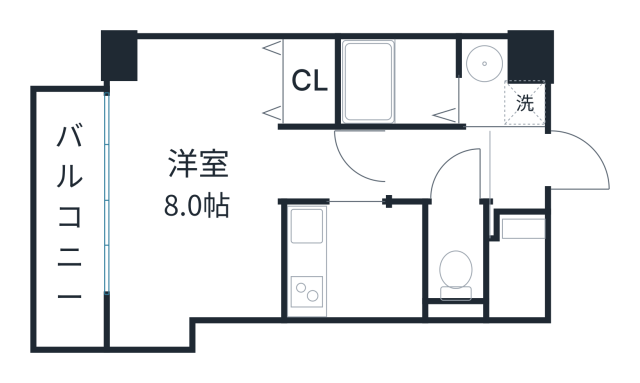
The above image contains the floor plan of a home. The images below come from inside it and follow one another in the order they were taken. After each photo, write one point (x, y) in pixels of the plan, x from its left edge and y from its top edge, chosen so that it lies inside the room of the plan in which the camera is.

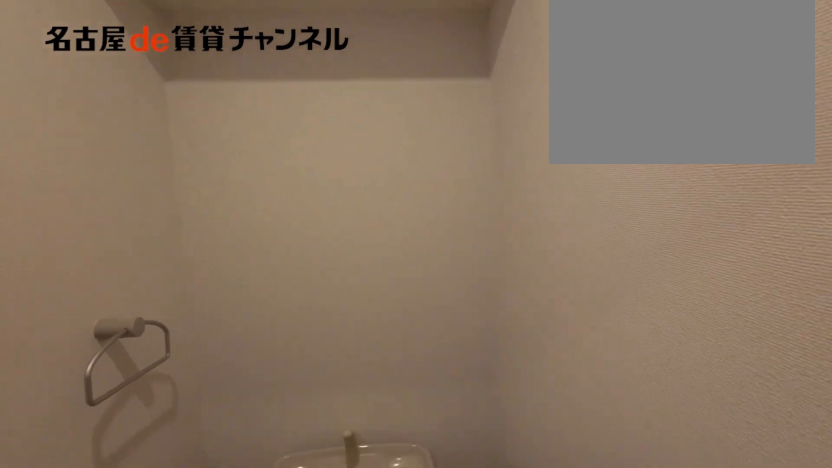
(456, 253)
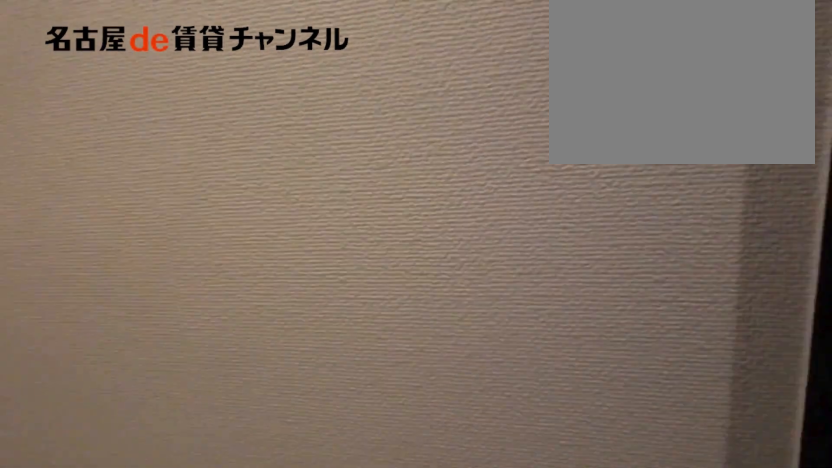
(456, 253)
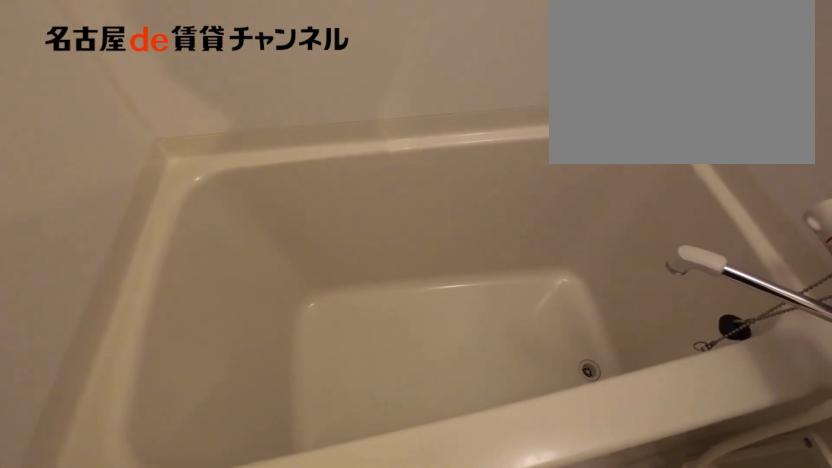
(399, 81)
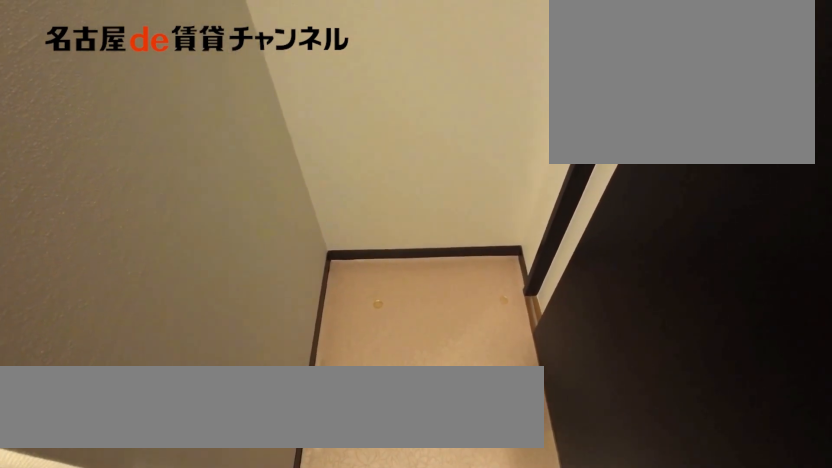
(497, 87)
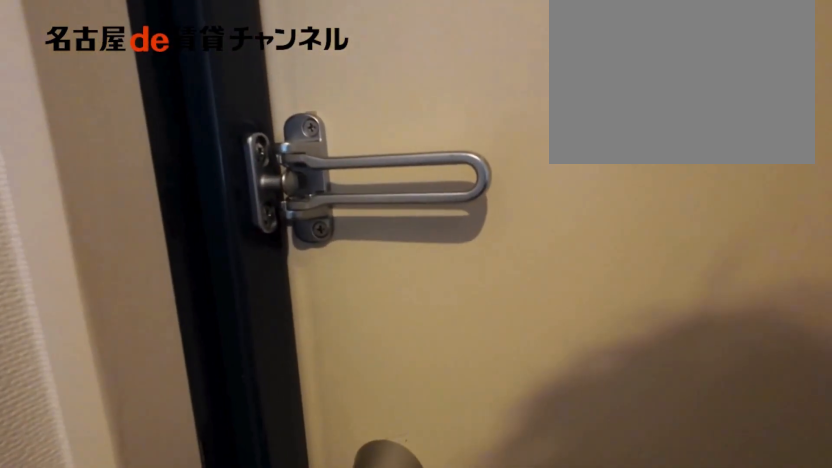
(515, 173)
